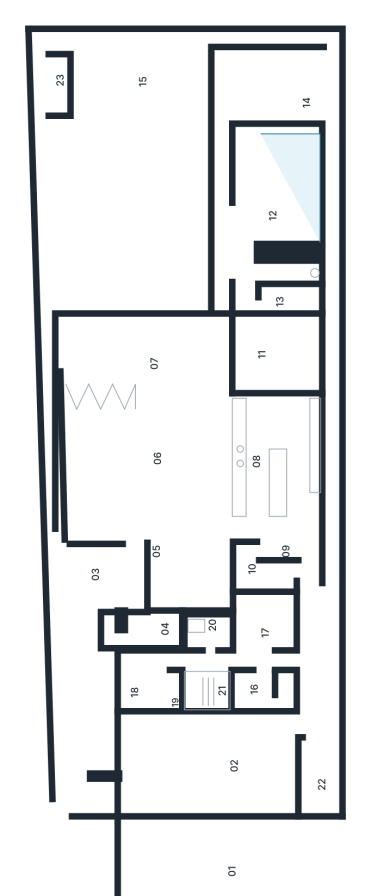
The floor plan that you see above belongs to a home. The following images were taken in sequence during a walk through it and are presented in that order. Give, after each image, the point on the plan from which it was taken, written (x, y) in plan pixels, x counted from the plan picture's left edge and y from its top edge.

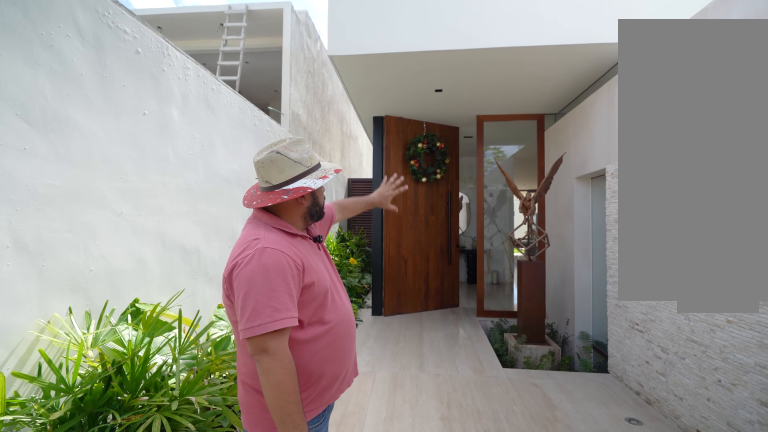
(95, 685)
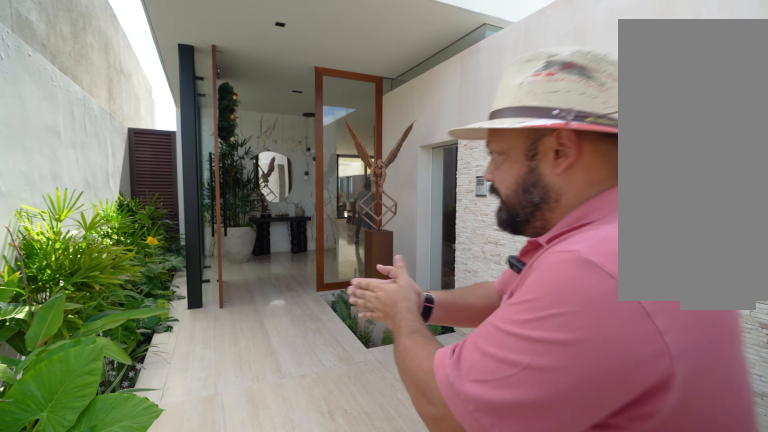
(92, 655)
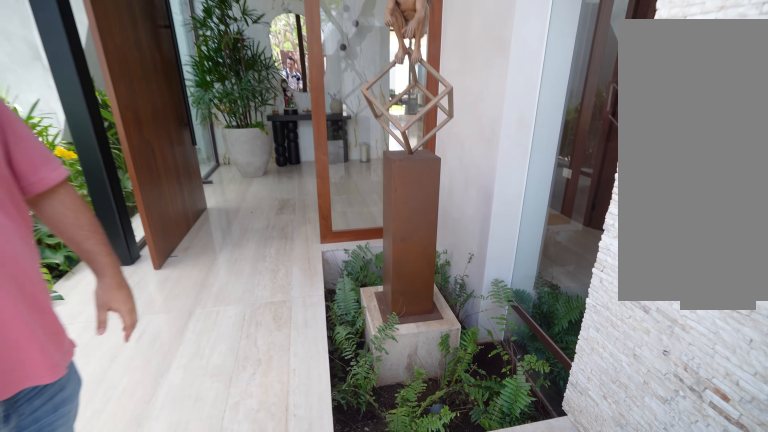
(91, 671)
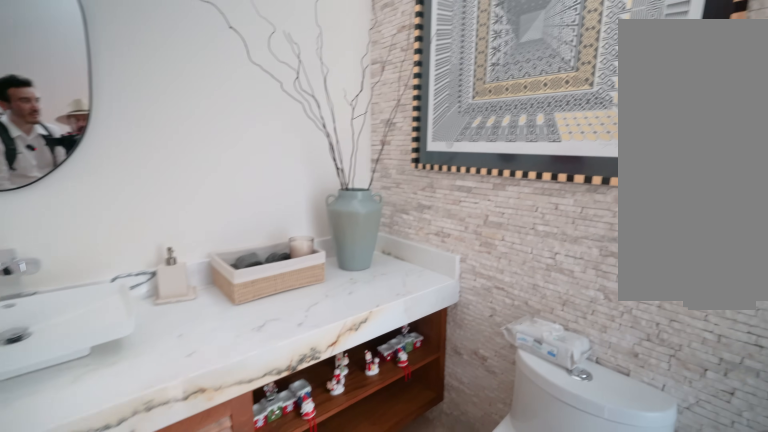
(136, 621)
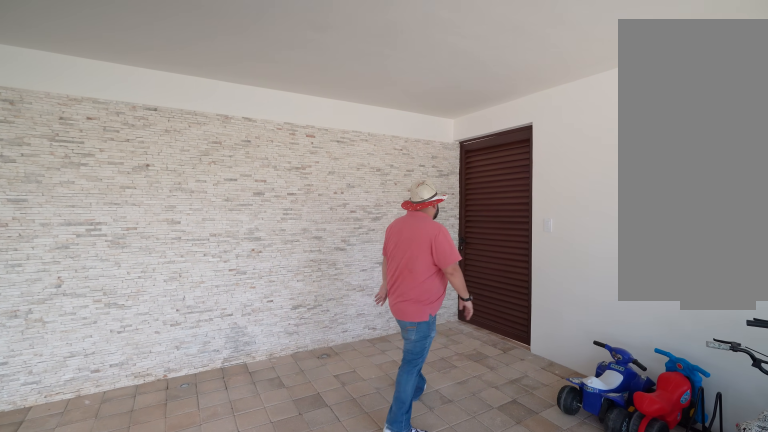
(230, 793)
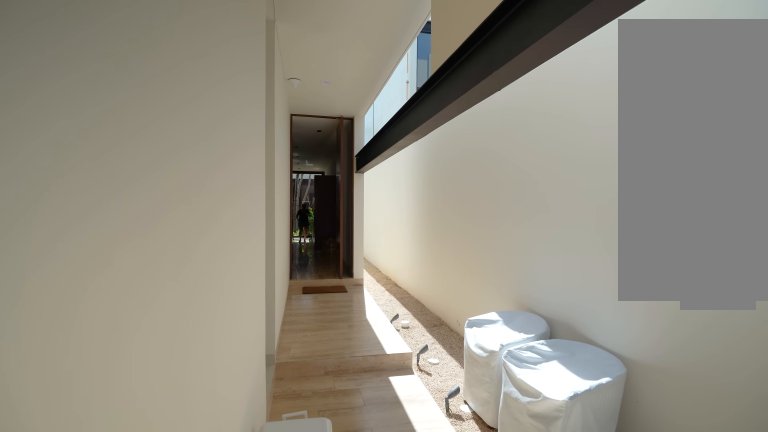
(310, 725)
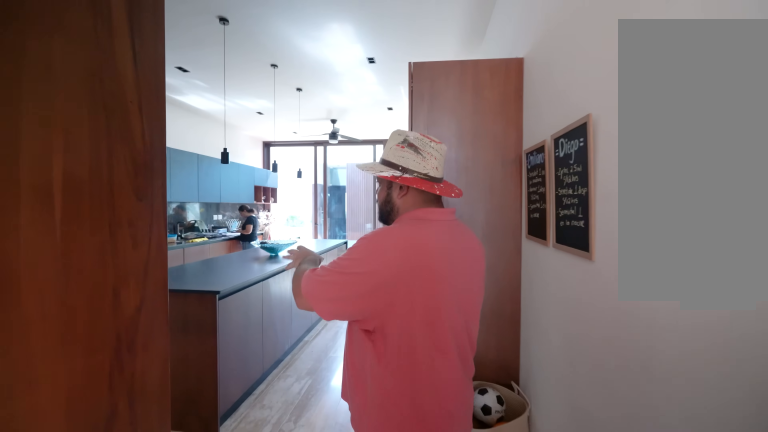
(308, 567)
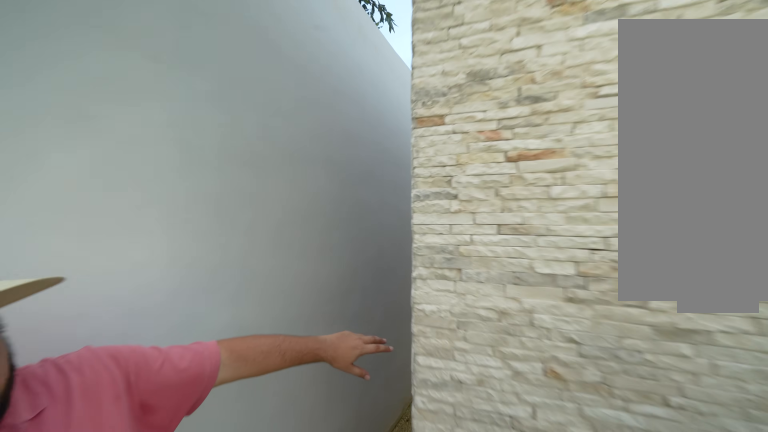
(53, 134)
